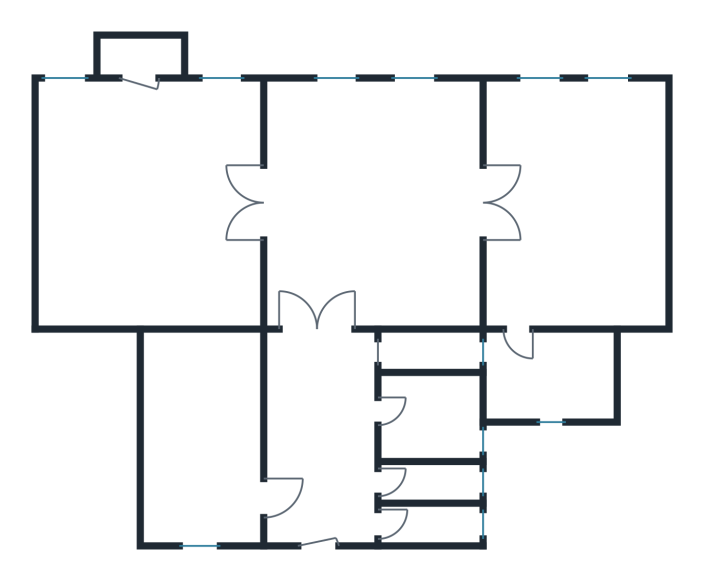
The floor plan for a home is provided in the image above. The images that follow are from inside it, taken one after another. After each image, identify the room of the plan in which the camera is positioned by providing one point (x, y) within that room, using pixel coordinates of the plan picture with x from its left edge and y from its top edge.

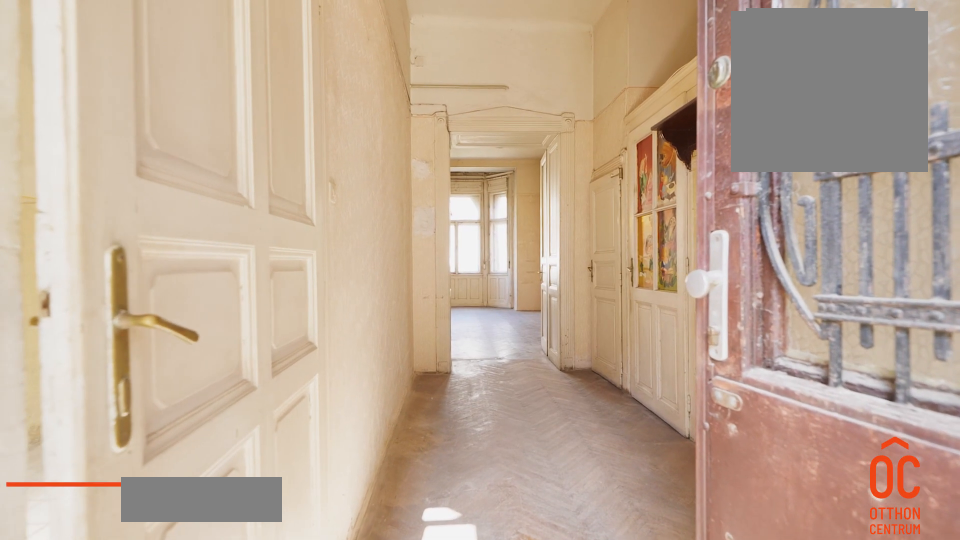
(322, 435)
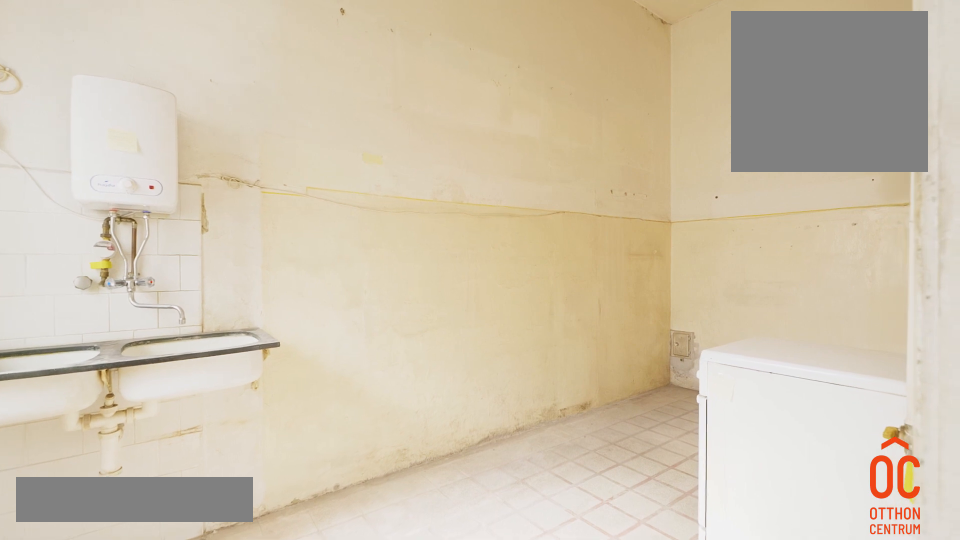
(197, 435)
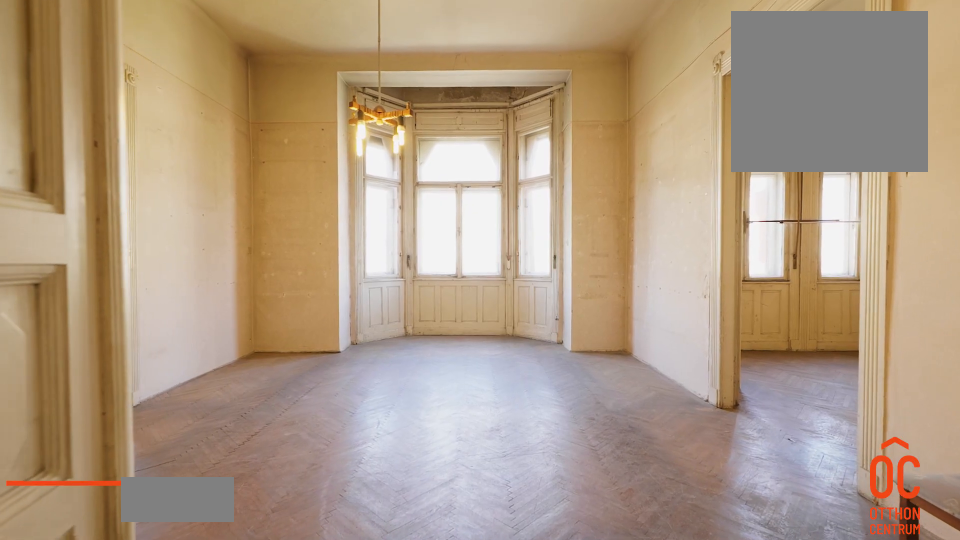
(373, 203)
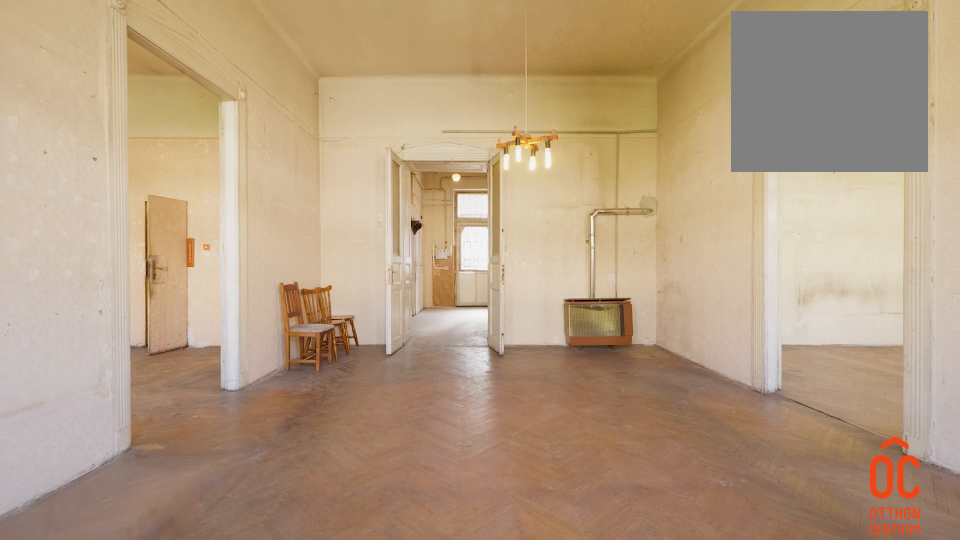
(373, 203)
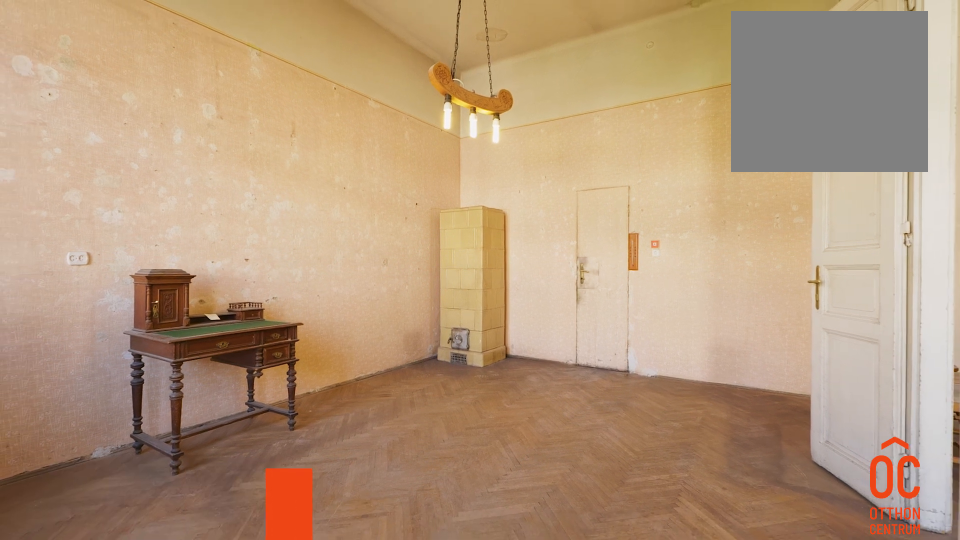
(585, 203)
